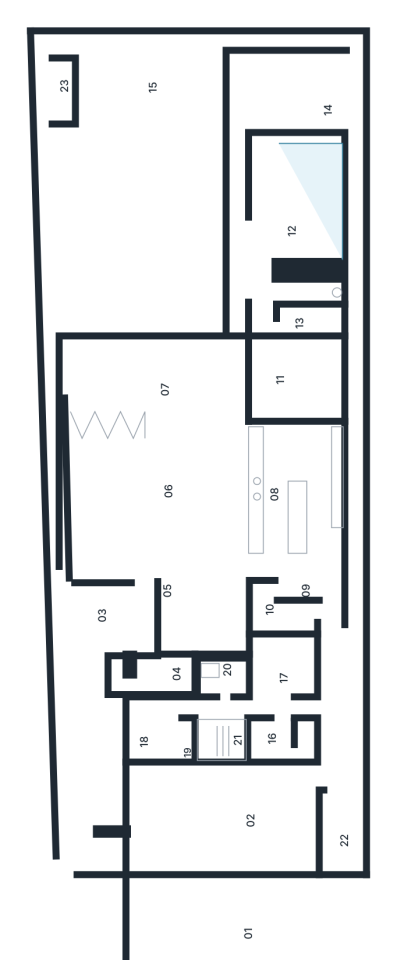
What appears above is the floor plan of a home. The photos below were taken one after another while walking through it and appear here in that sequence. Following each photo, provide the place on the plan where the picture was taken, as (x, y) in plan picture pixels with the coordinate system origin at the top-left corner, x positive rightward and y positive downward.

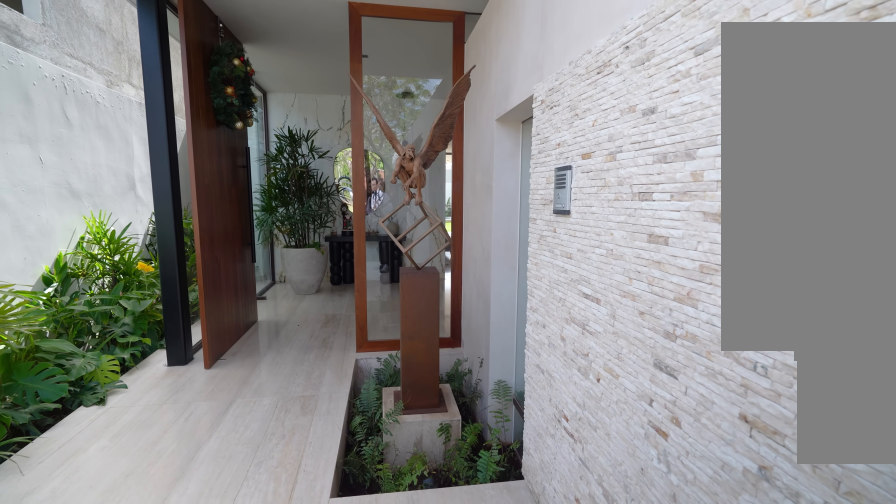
(90, 717)
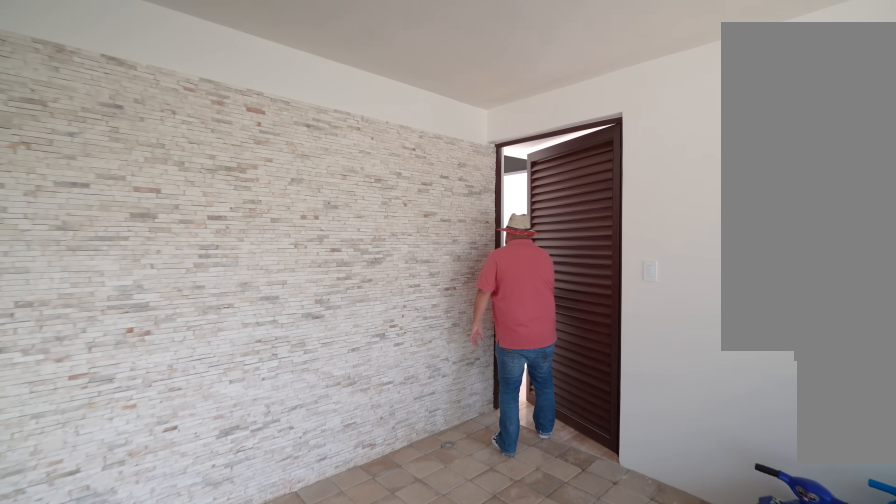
(245, 850)
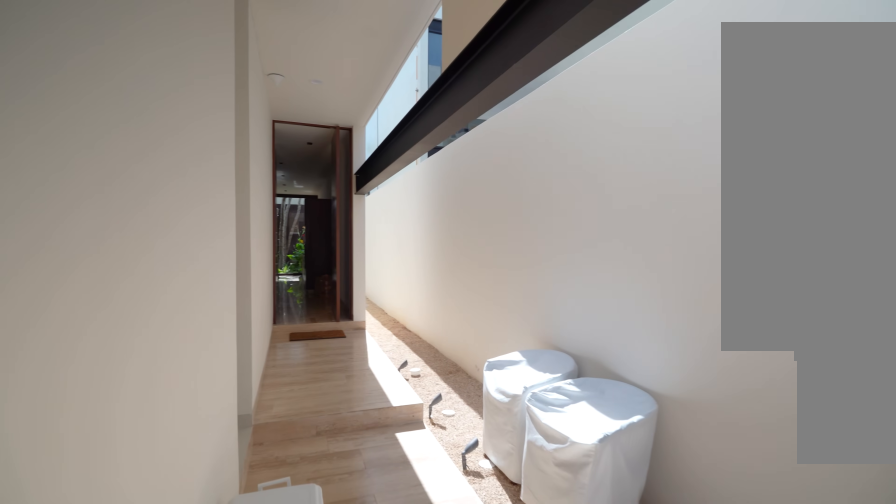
(317, 777)
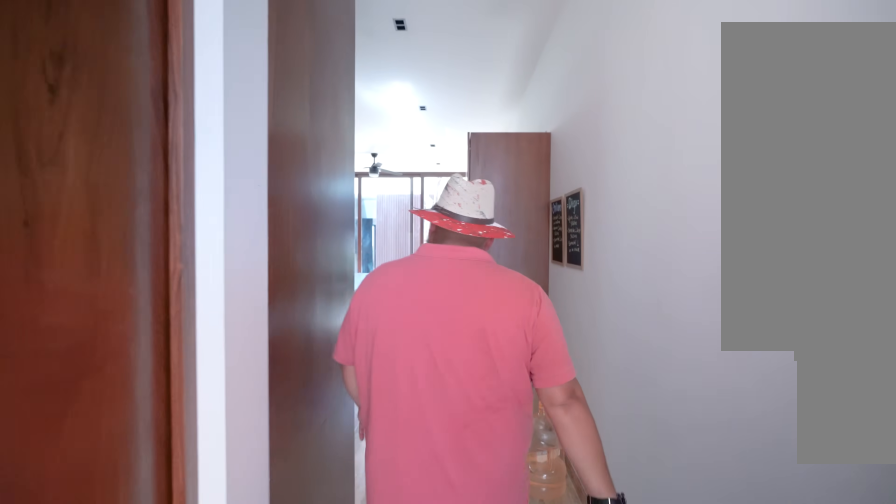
(330, 608)
